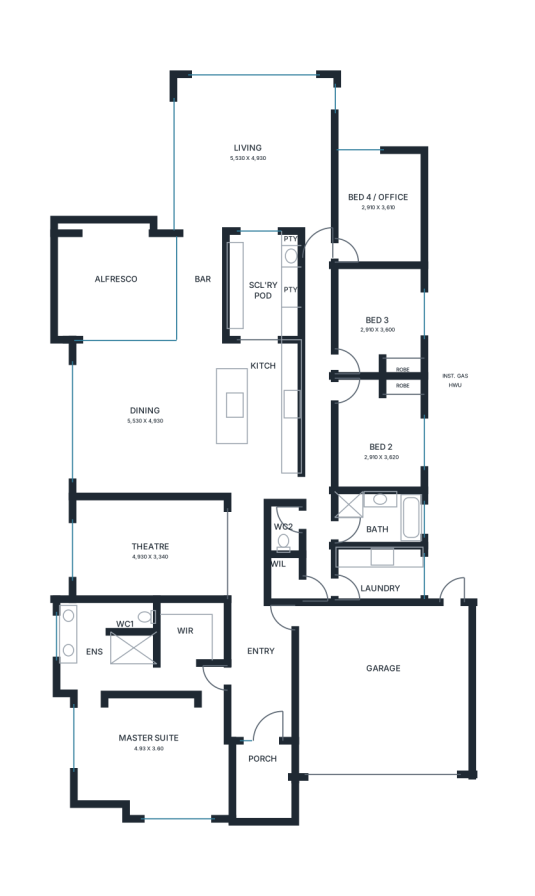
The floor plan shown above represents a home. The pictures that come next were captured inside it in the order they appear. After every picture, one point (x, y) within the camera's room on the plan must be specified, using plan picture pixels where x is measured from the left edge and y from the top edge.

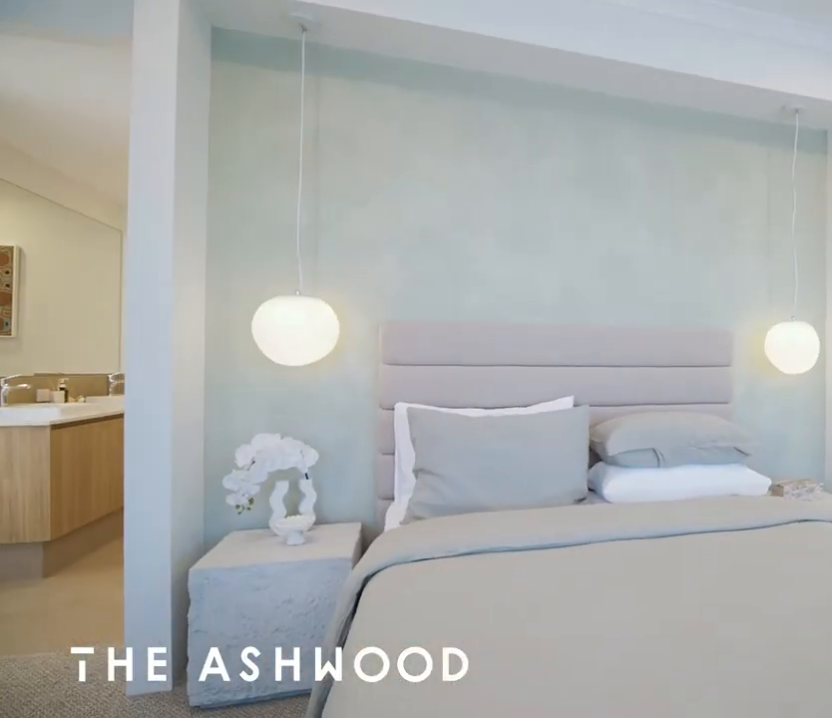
(148, 704)
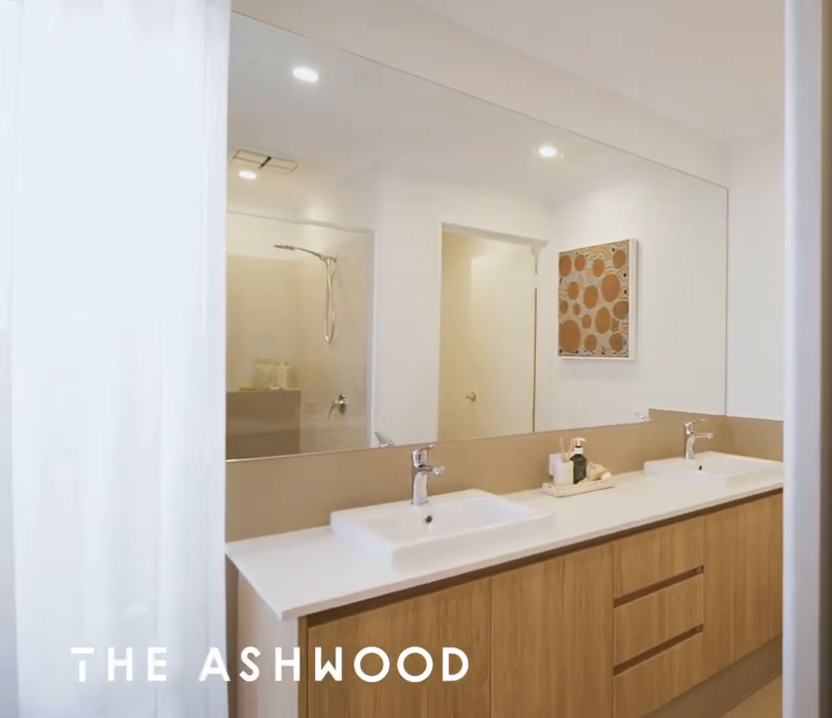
(148, 704)
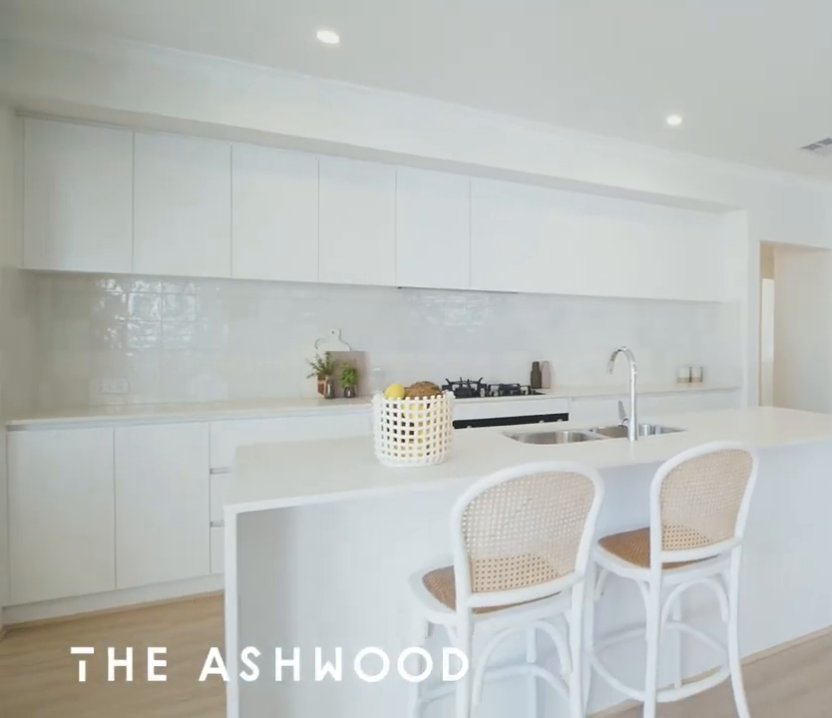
(186, 417)
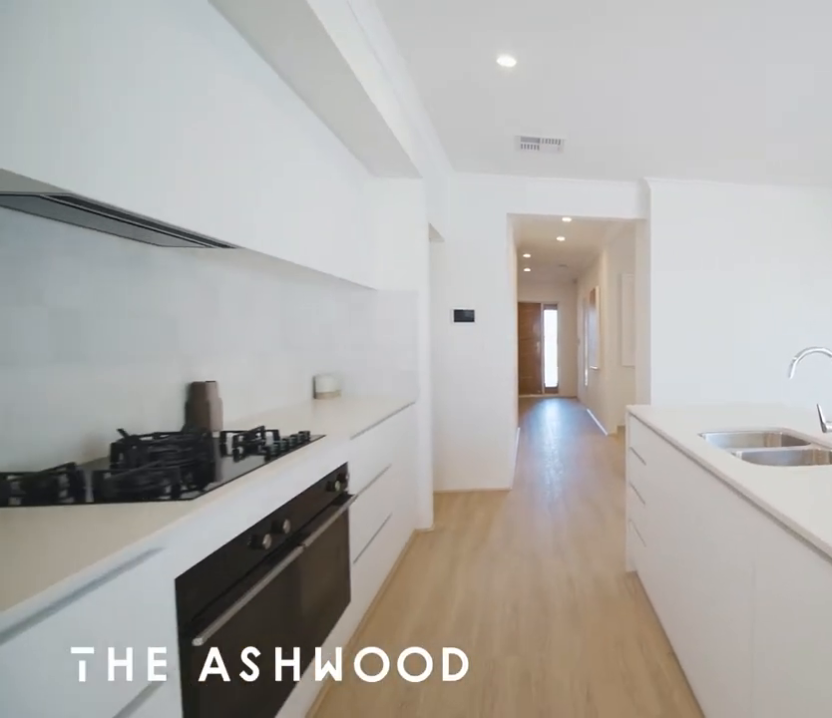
(186, 417)
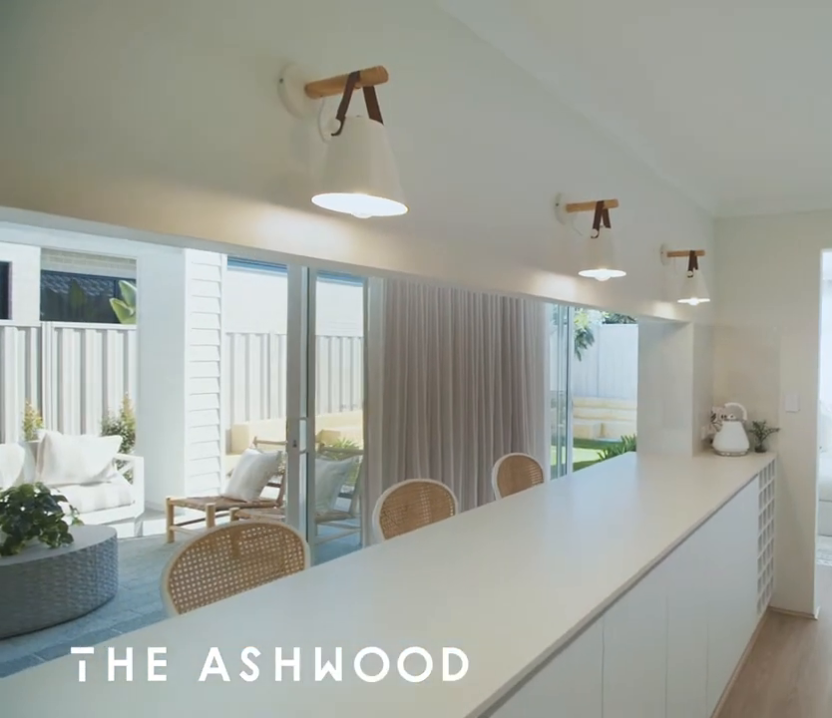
(238, 284)
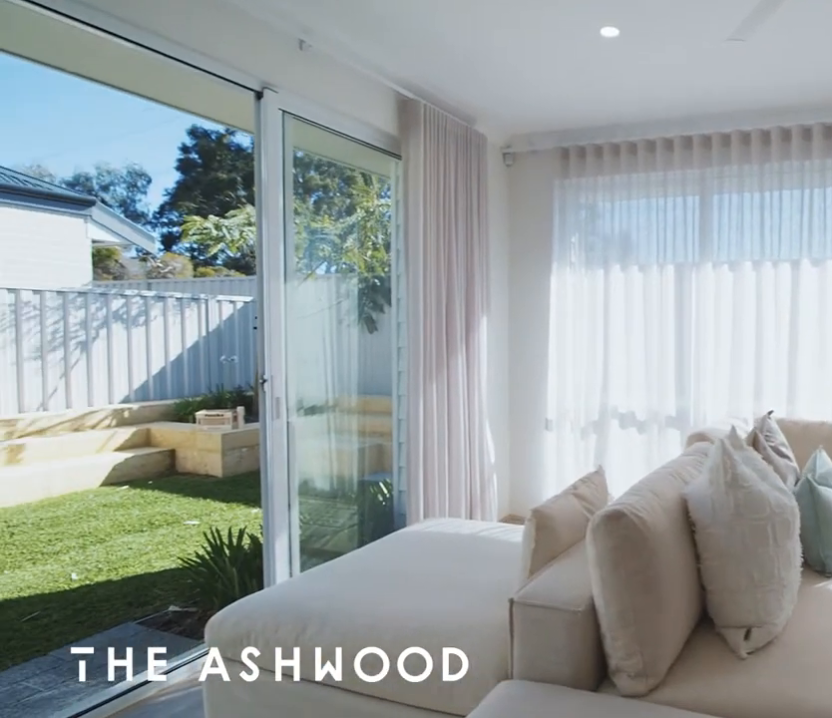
(254, 153)
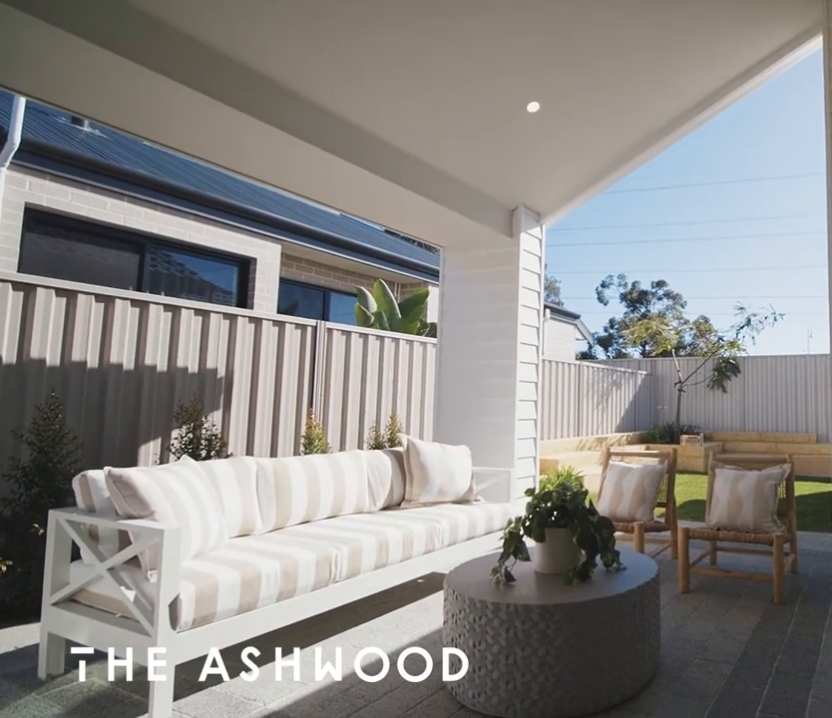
(112, 280)
